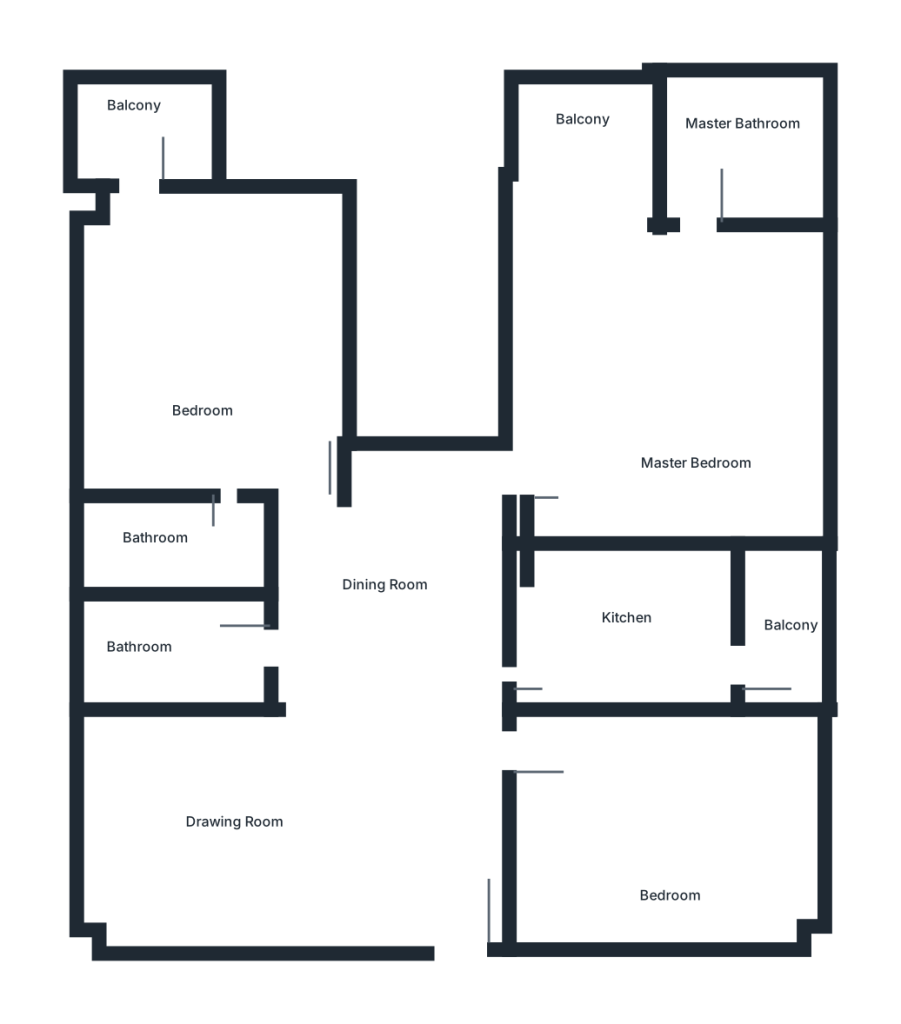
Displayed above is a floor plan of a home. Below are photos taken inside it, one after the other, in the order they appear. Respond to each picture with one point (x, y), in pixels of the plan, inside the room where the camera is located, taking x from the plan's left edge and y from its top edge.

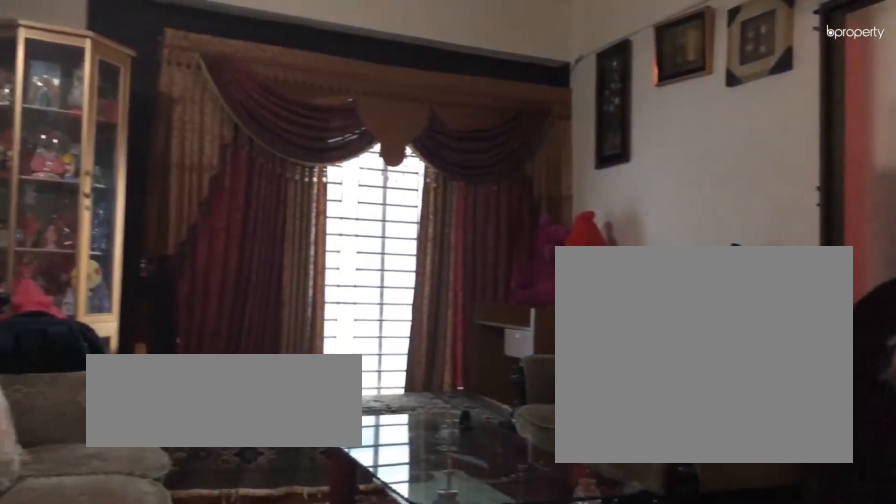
(261, 789)
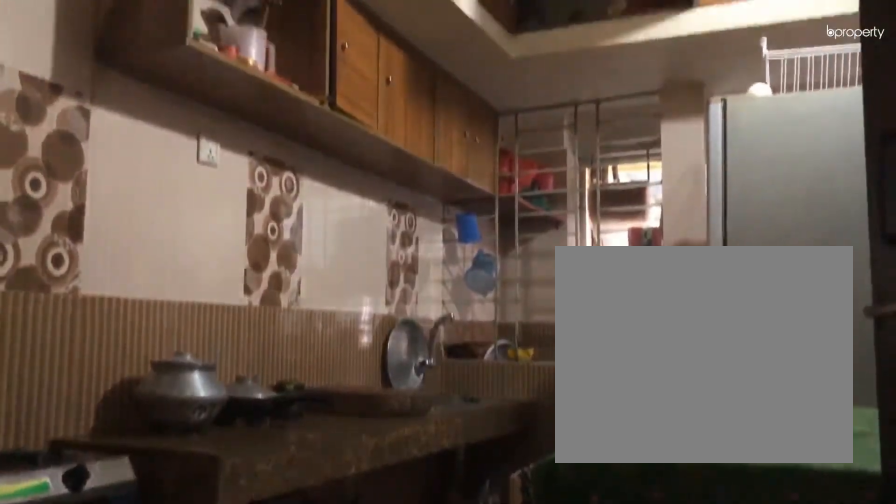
(616, 617)
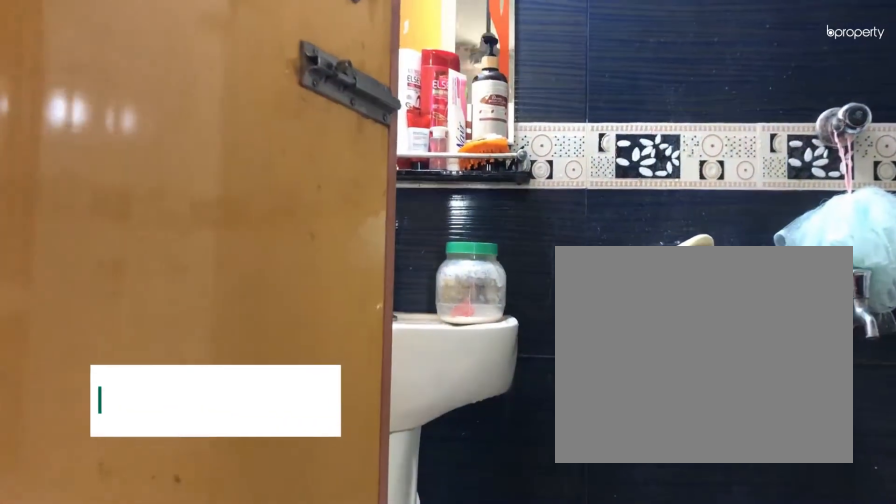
(156, 556)
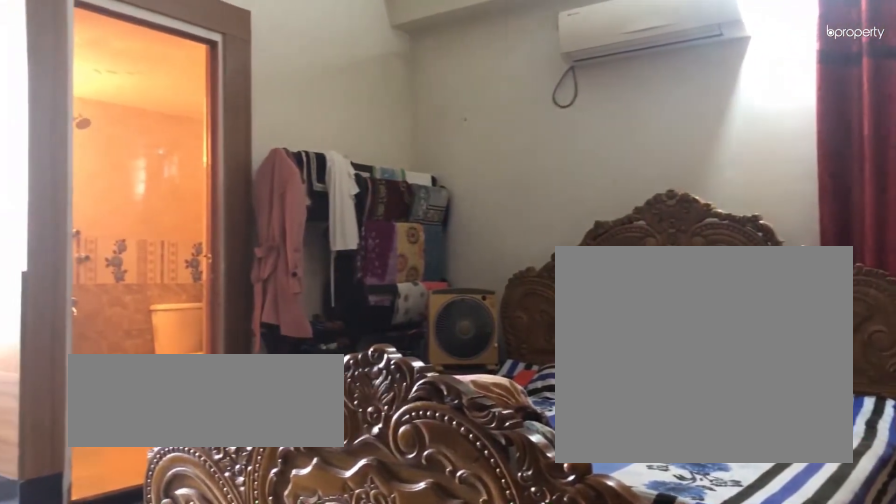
(676, 419)
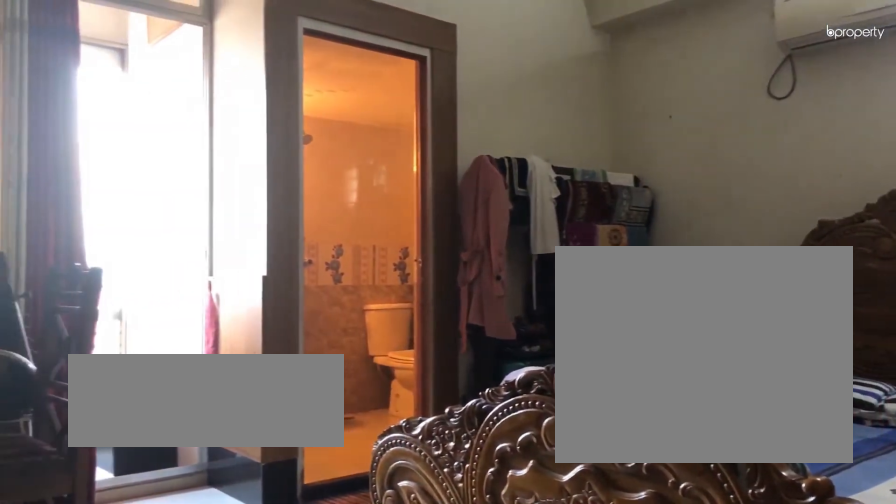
(676, 419)
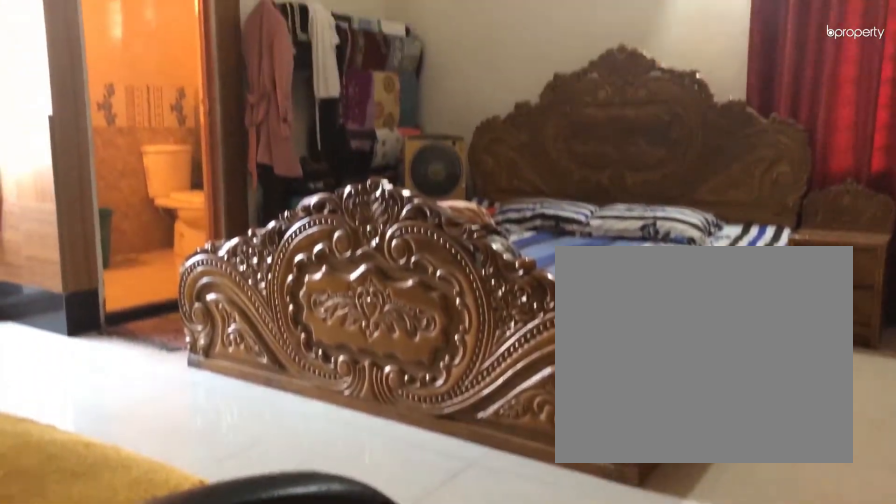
(677, 419)
